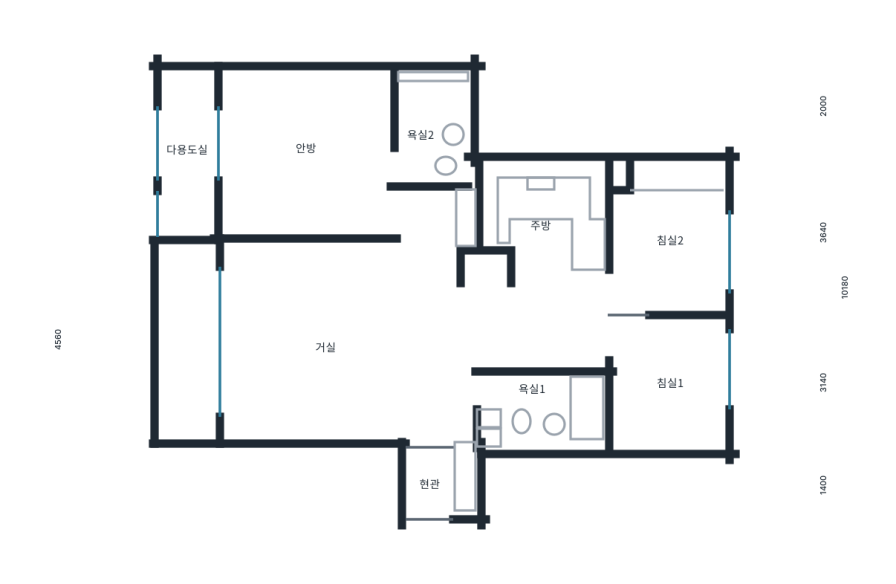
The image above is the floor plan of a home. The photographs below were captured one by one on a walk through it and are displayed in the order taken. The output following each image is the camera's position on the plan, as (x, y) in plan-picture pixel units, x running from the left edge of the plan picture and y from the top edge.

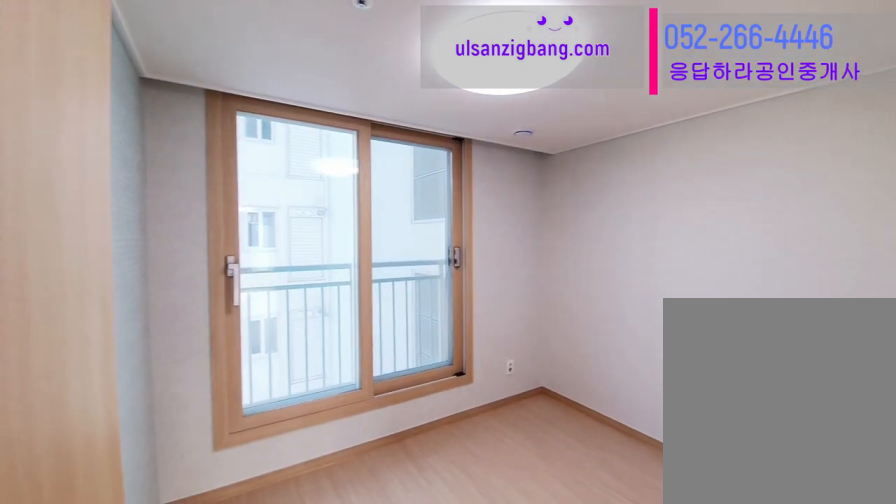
(677, 381)
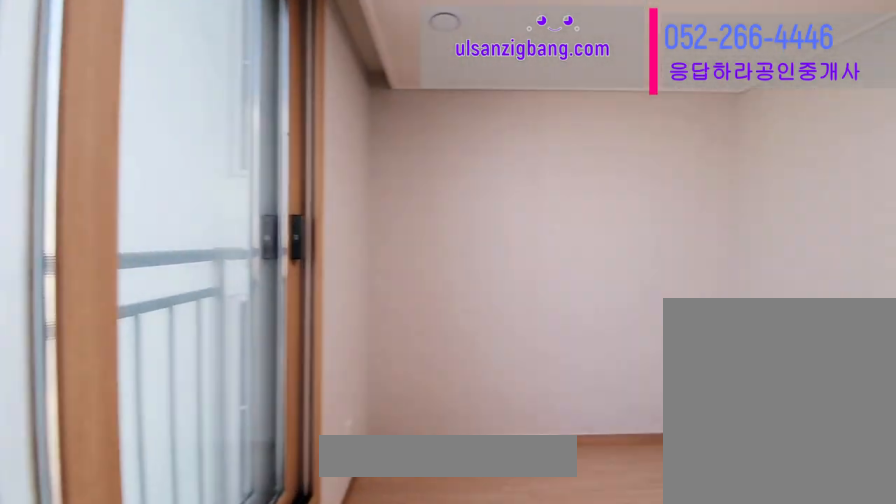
(678, 379)
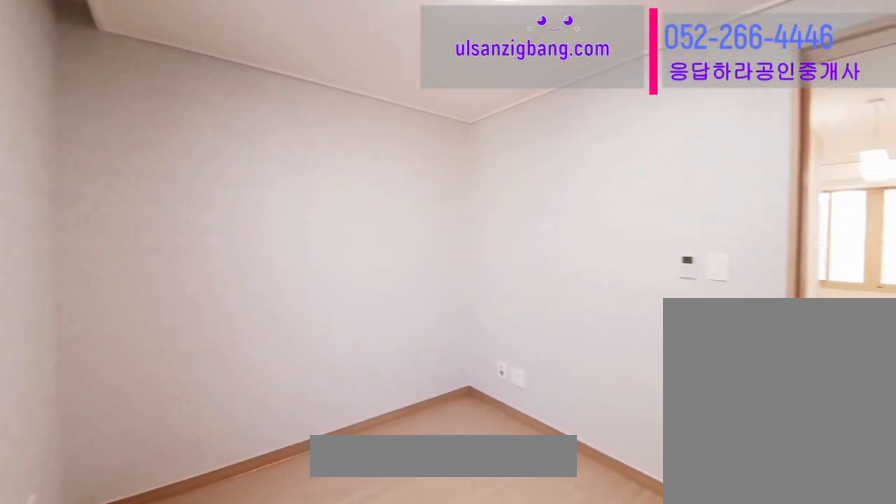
(679, 381)
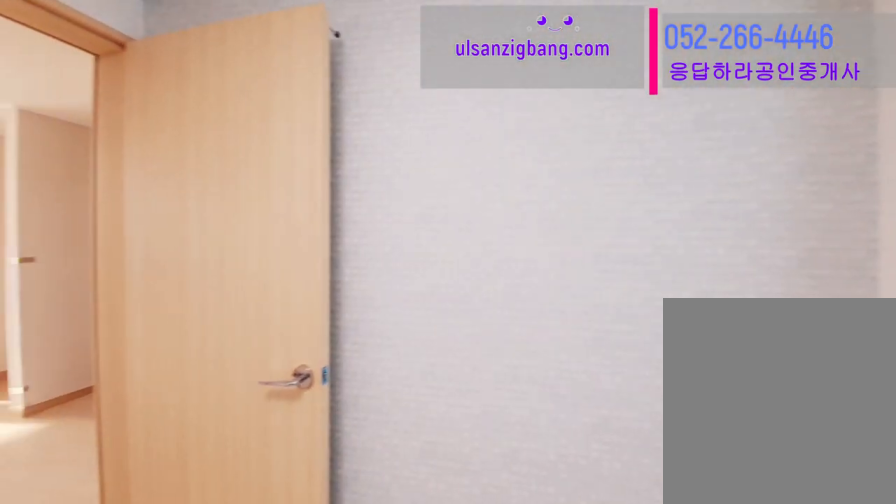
(678, 379)
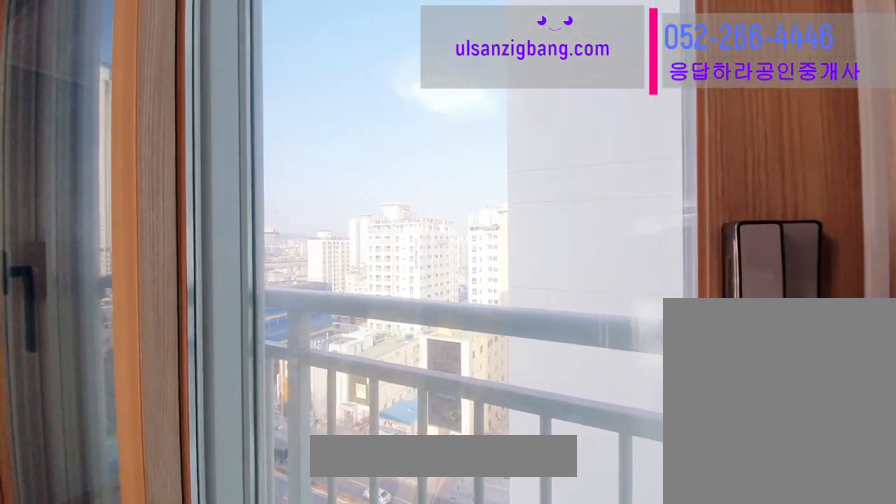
(685, 249)
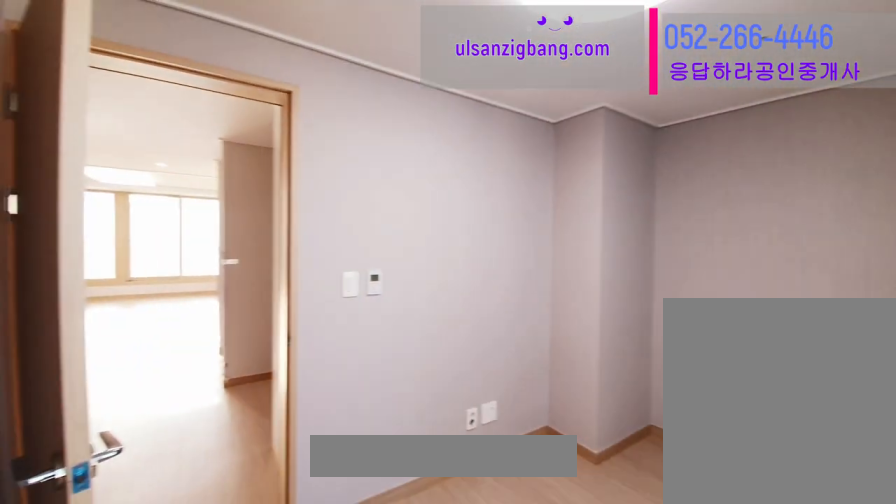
(684, 250)
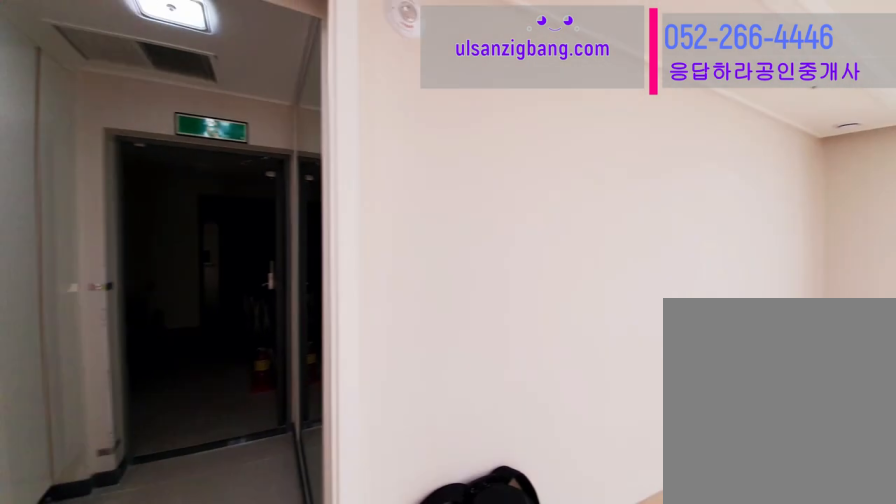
(402, 357)
